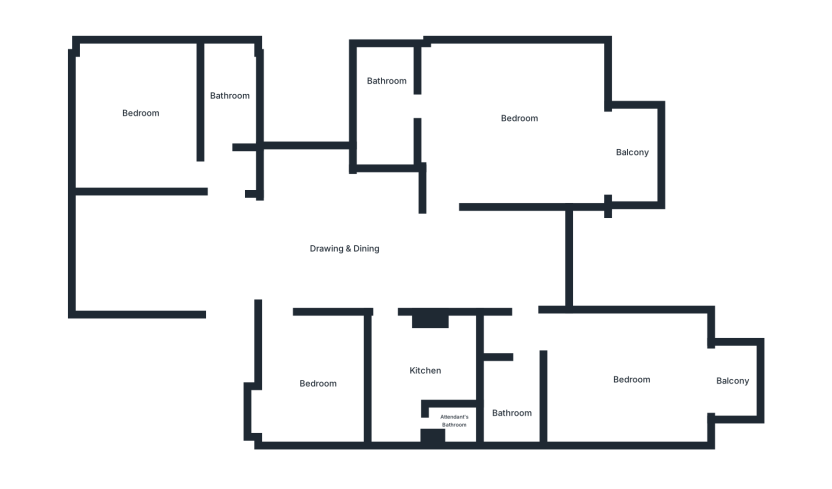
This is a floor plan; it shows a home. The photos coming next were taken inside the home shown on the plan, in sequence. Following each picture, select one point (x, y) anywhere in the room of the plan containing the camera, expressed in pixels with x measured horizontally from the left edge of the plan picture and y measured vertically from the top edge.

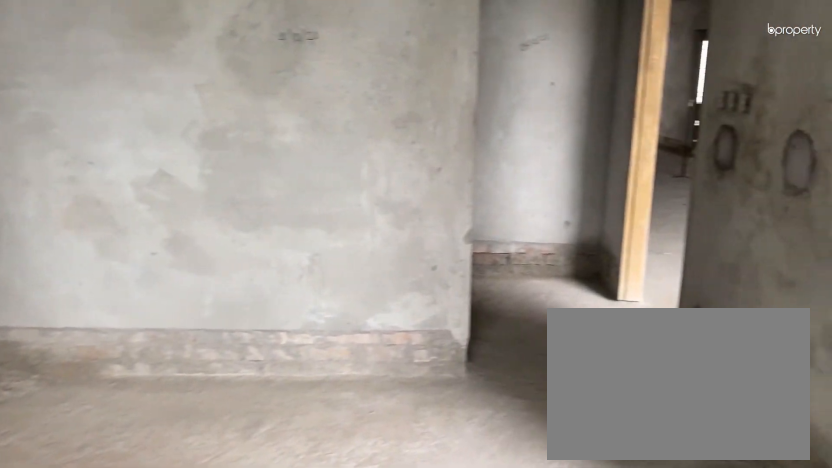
(631, 383)
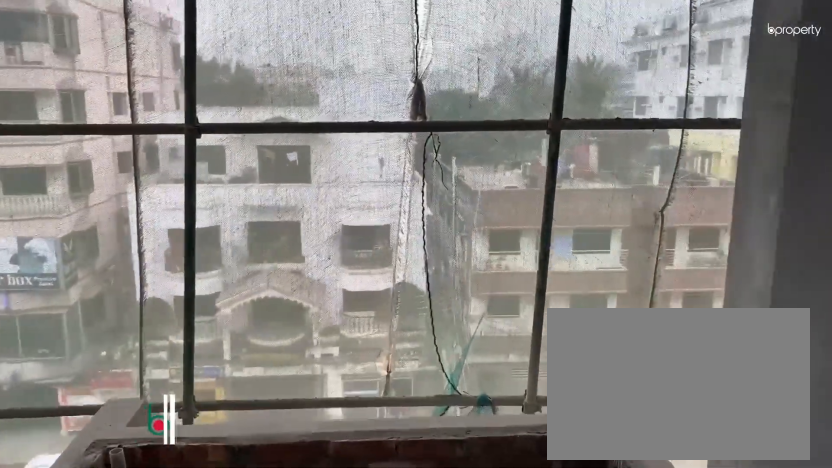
(730, 380)
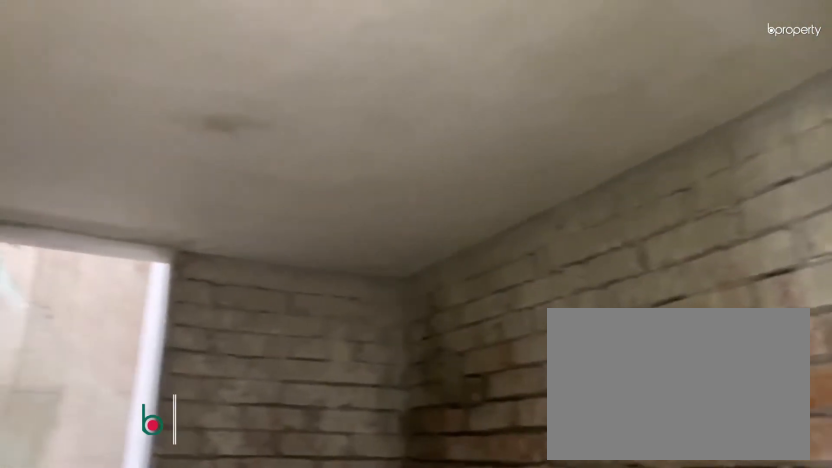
(509, 400)
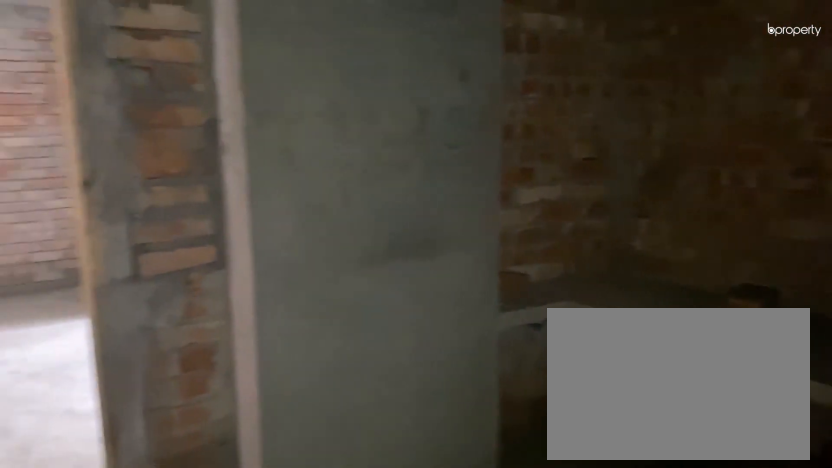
(424, 365)
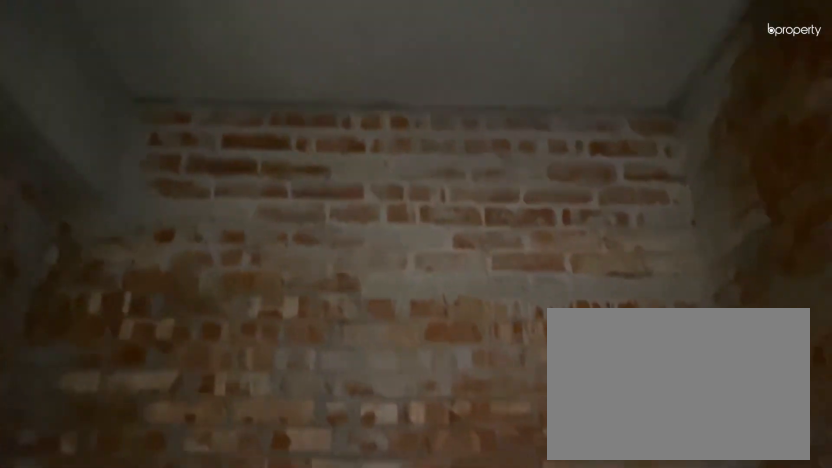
(424, 365)
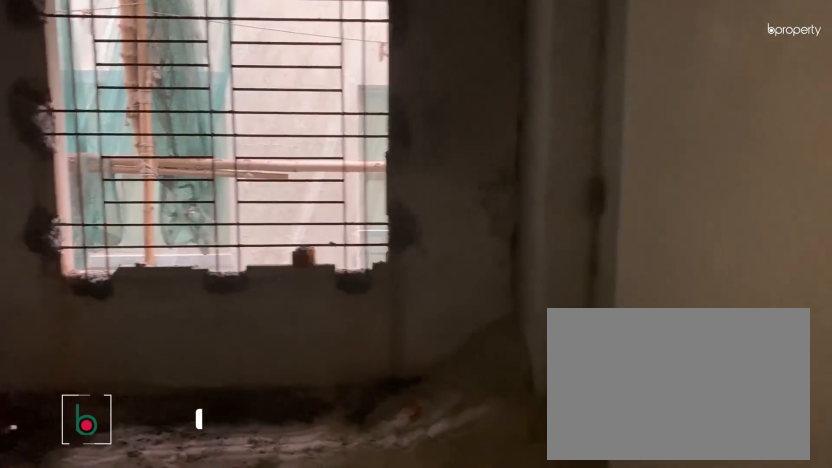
(315, 378)
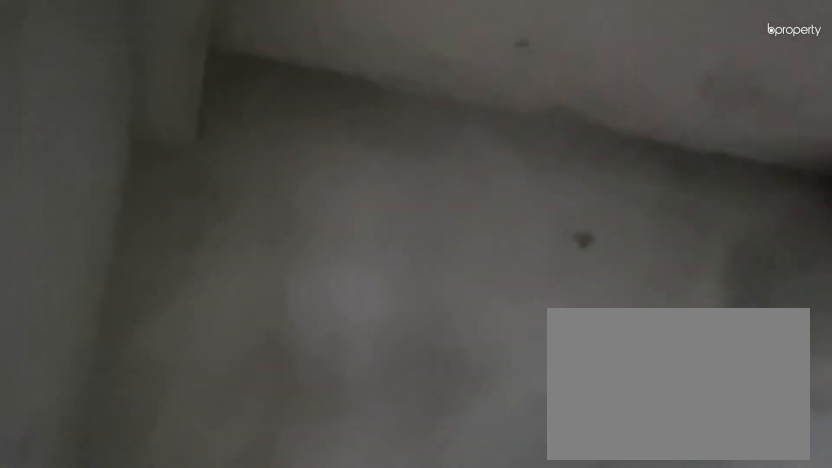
(315, 378)
